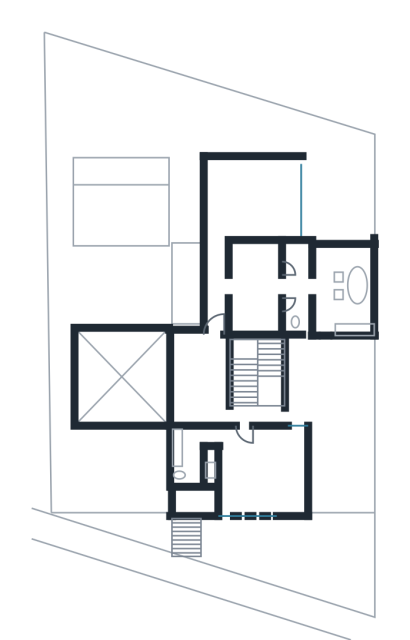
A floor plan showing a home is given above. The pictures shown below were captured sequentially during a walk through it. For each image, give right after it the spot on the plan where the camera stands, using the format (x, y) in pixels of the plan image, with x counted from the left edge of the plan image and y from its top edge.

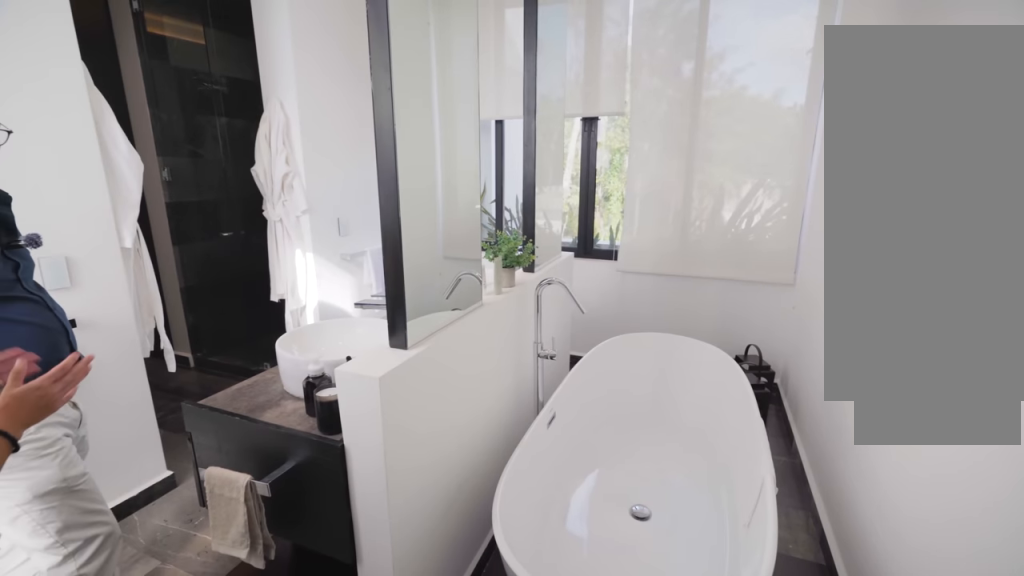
(354, 307)
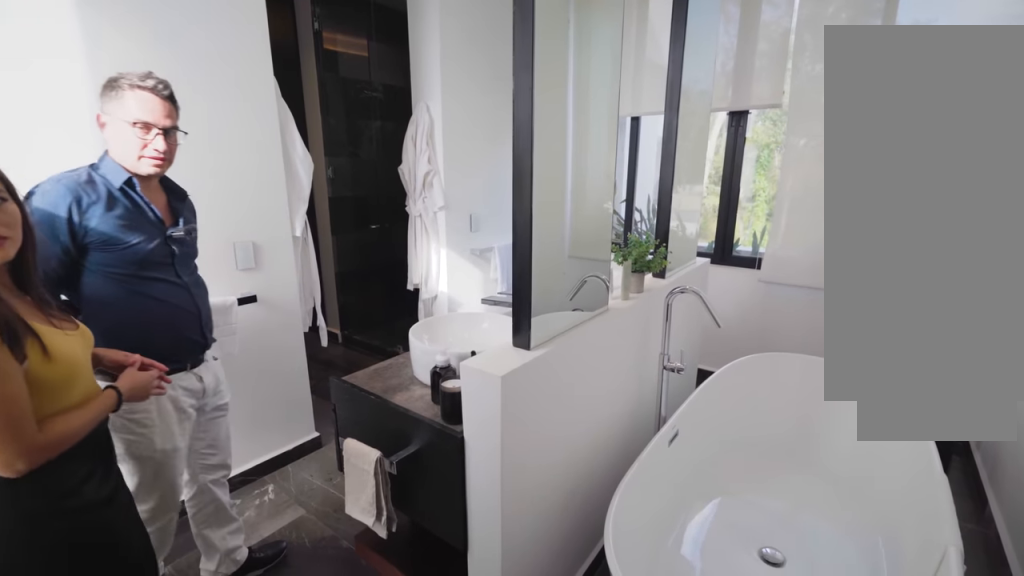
(354, 307)
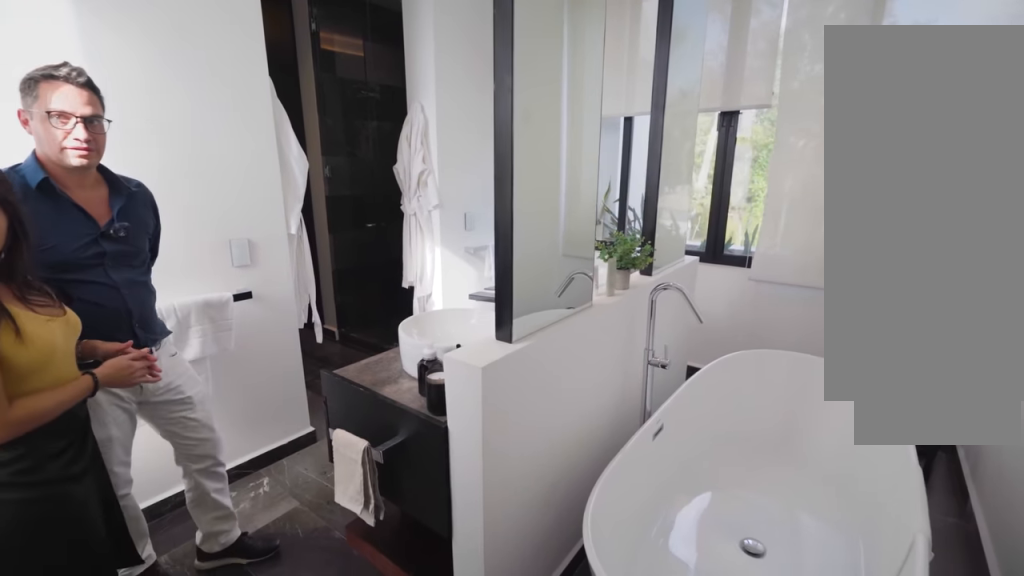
(354, 307)
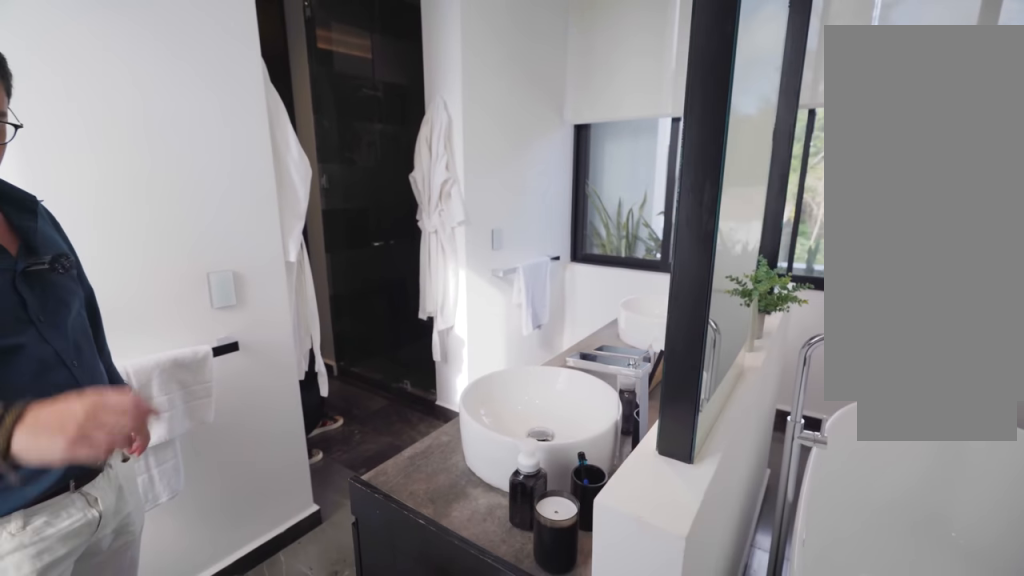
(335, 321)
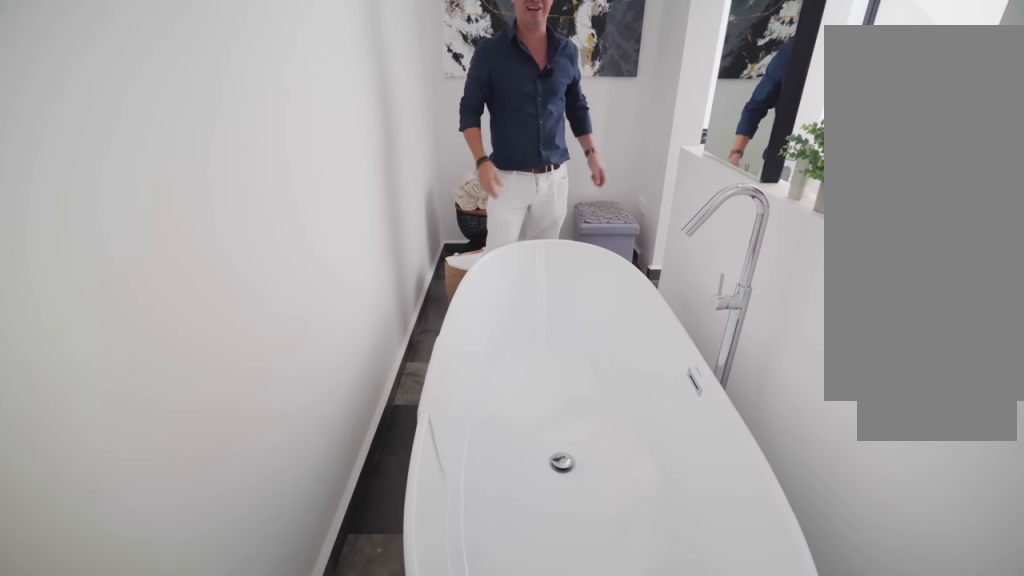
(352, 261)
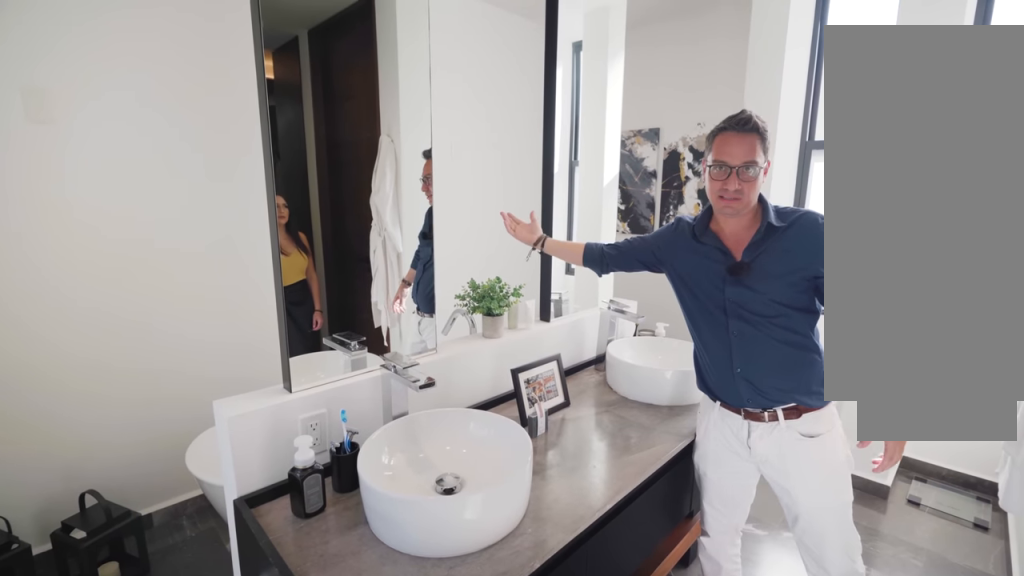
(323, 270)
